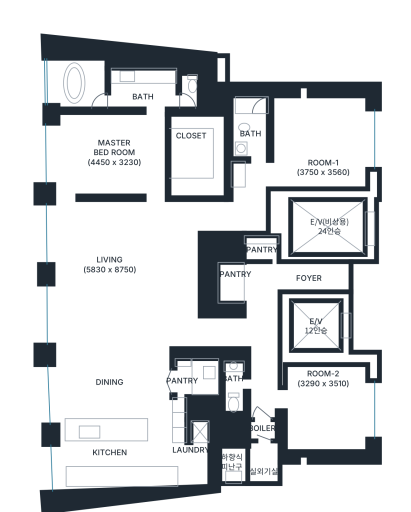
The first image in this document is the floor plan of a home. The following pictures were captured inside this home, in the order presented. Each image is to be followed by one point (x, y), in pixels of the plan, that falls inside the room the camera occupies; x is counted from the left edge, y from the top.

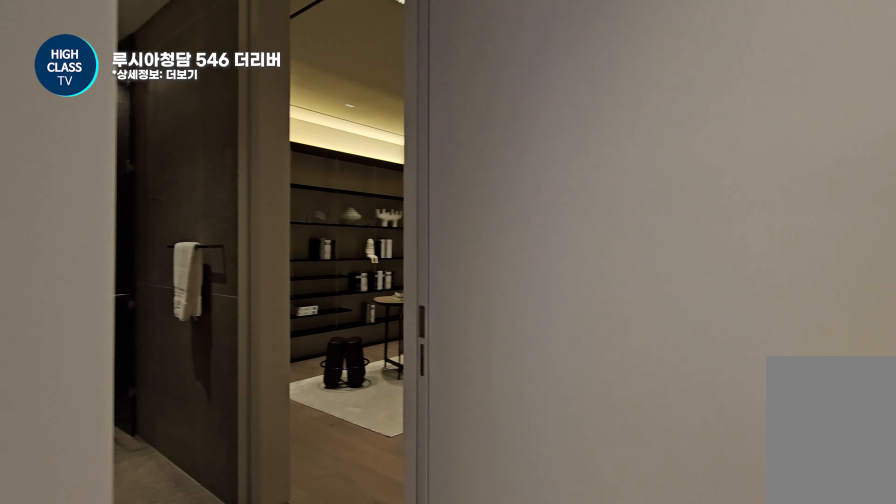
(233, 214)
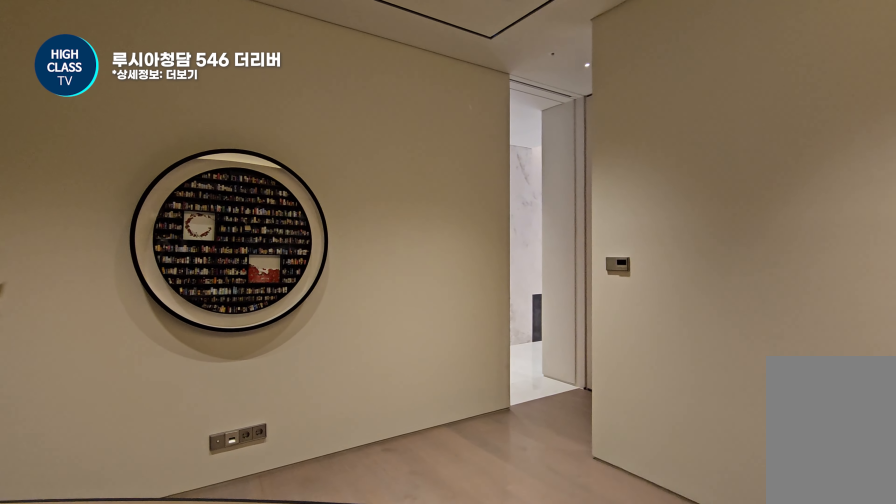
(298, 139)
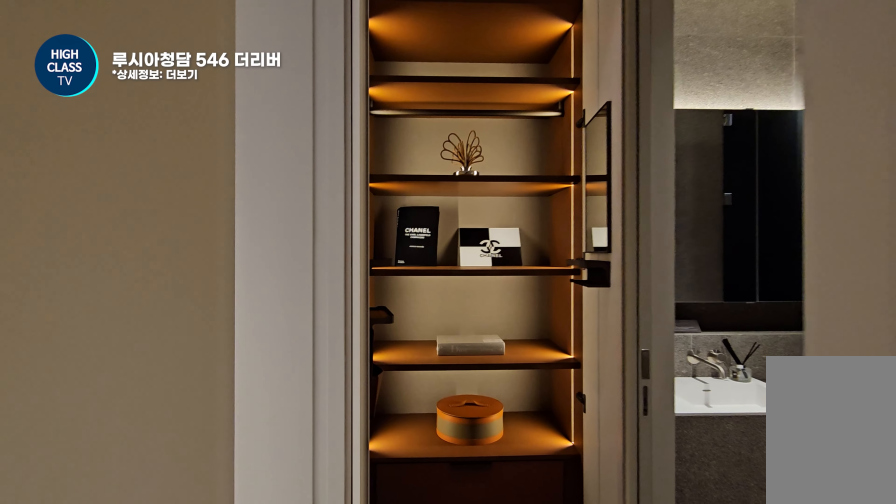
(298, 139)
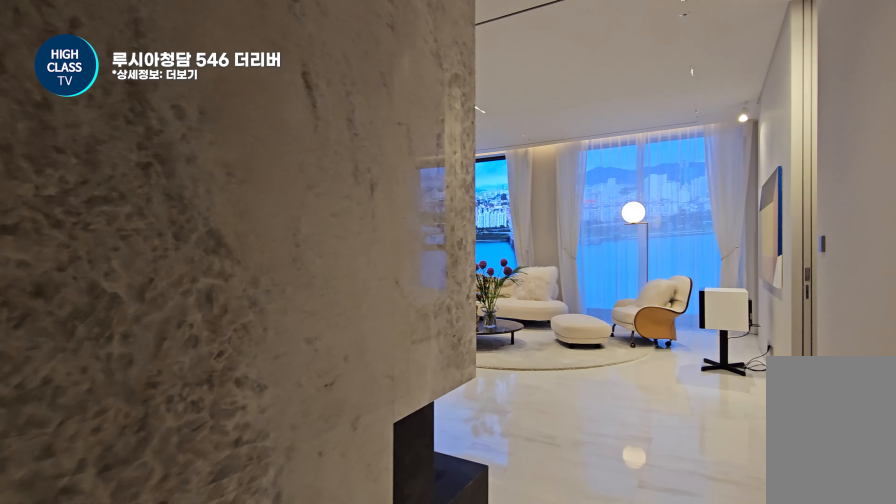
(233, 214)
